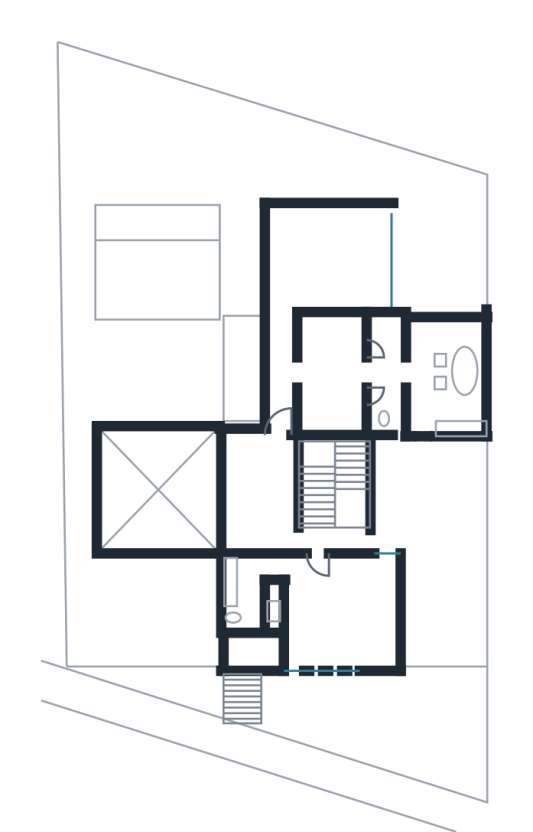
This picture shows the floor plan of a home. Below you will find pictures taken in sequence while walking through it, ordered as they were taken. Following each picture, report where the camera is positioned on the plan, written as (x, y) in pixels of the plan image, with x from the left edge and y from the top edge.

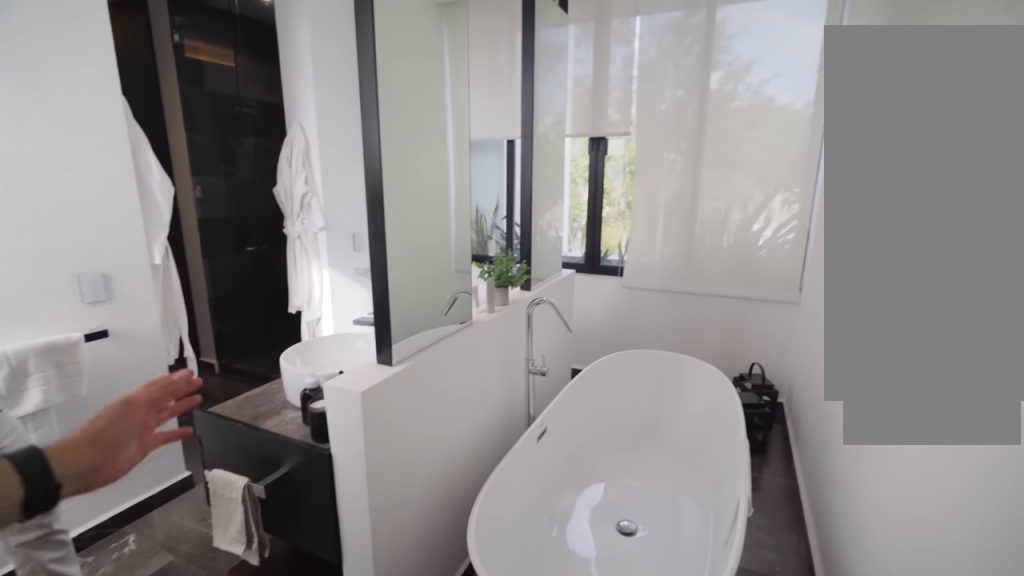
(460, 406)
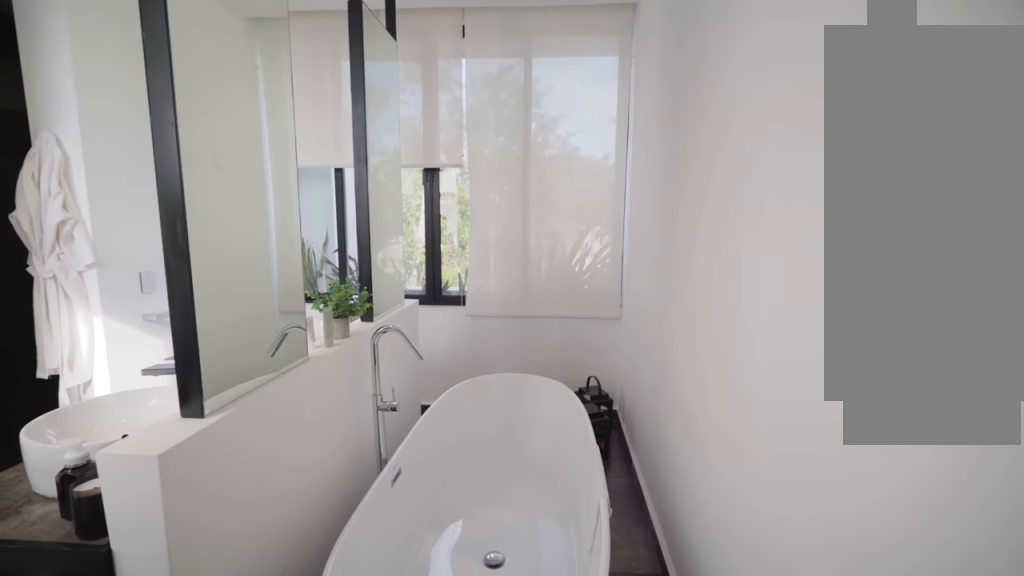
(460, 407)
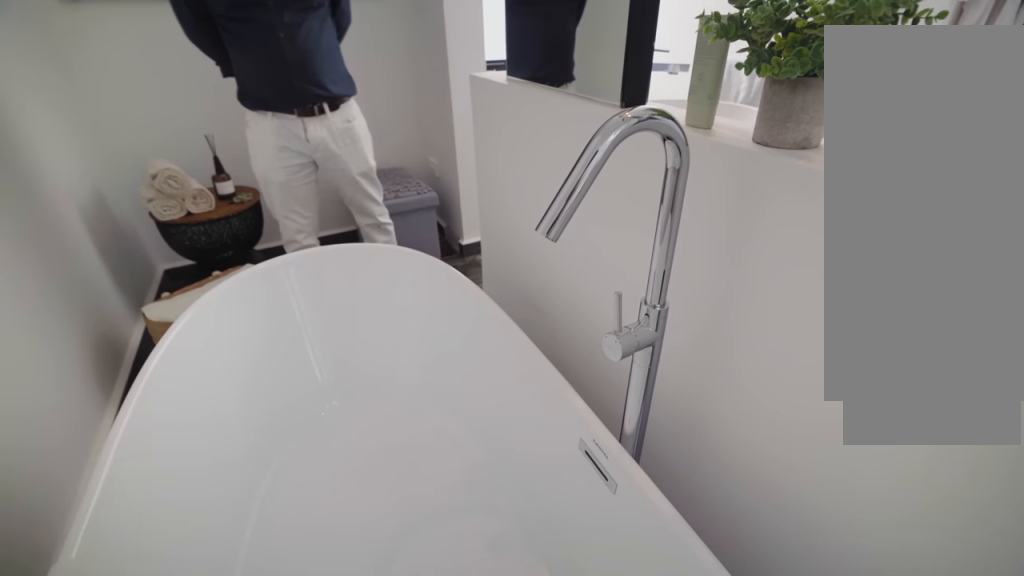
(460, 347)
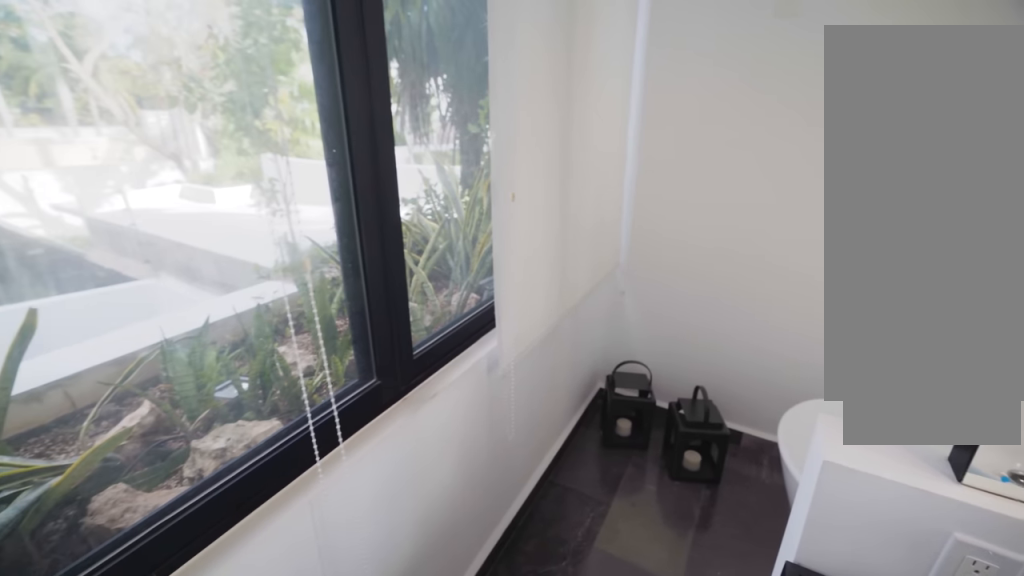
(418, 356)
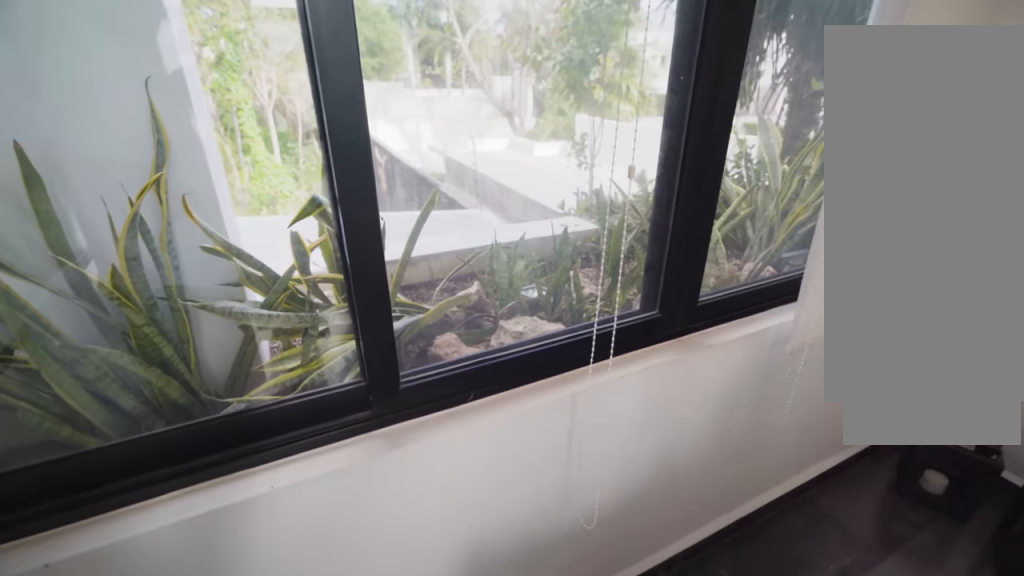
(422, 339)
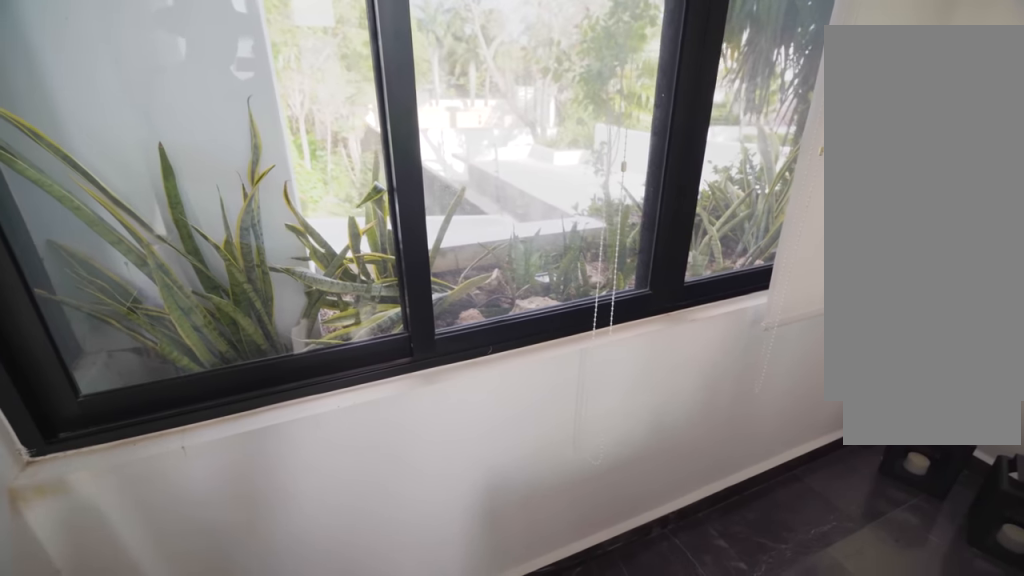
(422, 339)
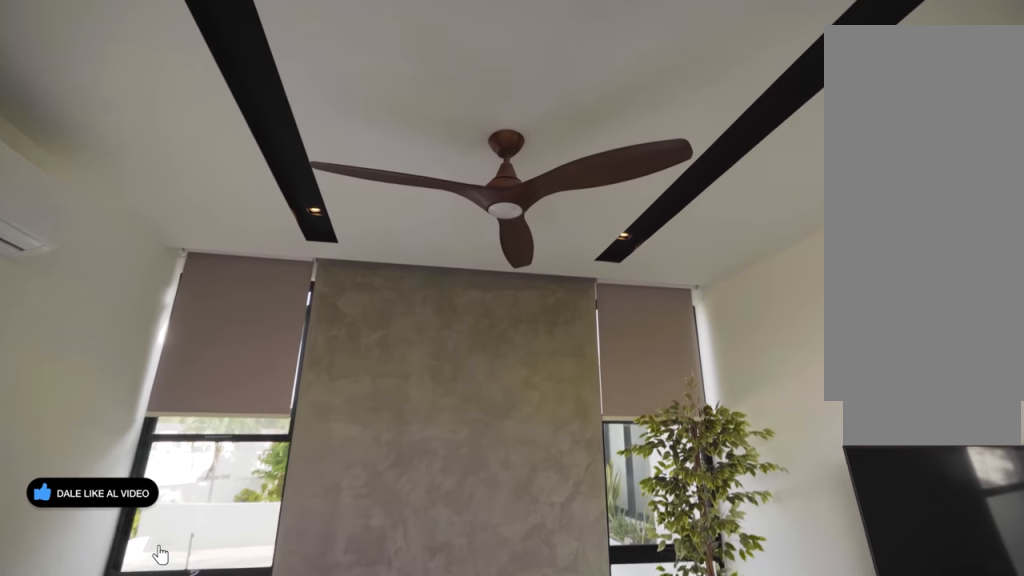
(294, 286)
